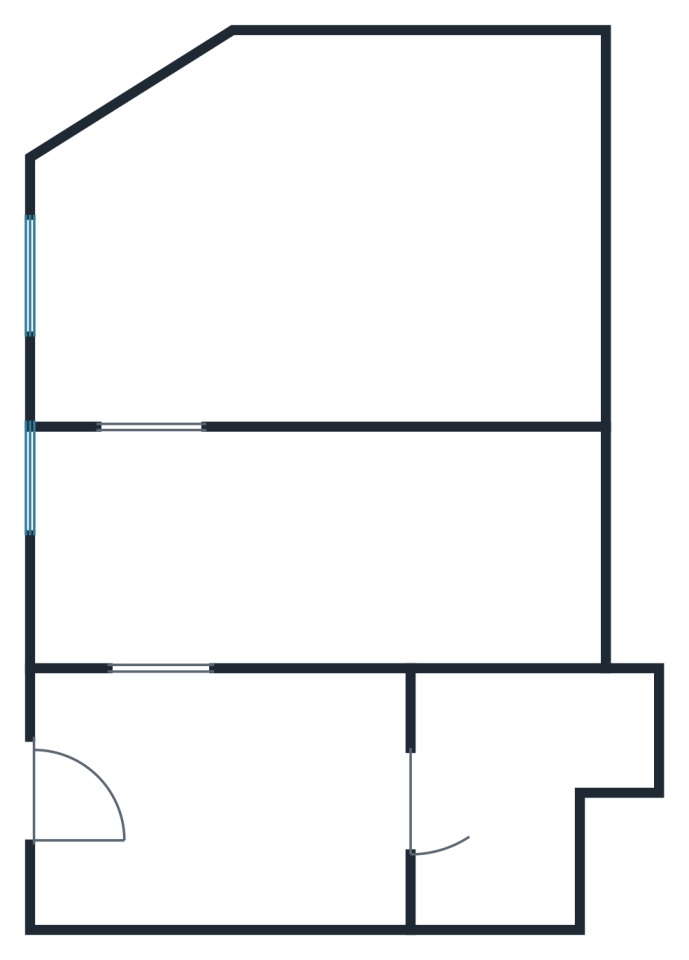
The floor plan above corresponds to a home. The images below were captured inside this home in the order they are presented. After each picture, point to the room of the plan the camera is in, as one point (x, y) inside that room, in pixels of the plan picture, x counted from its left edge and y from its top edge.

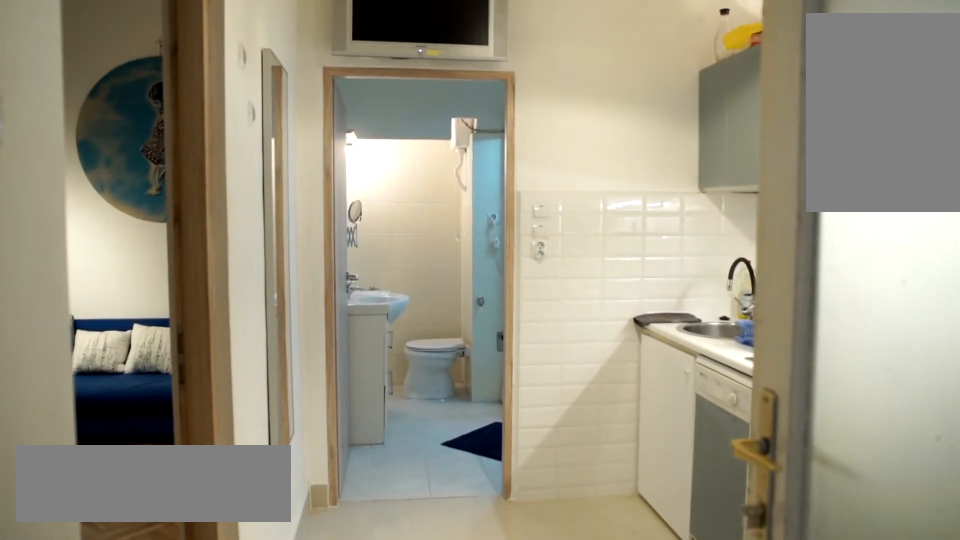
(195, 790)
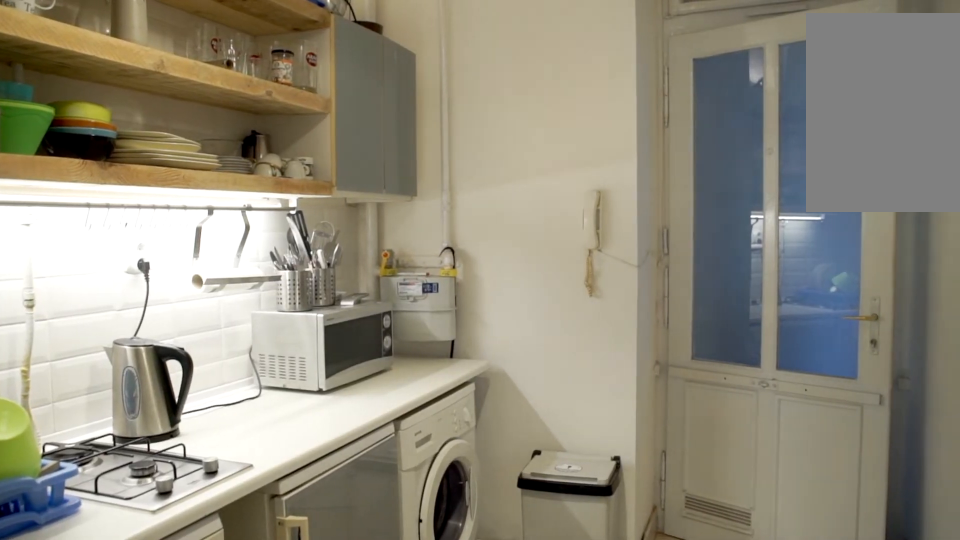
(196, 790)
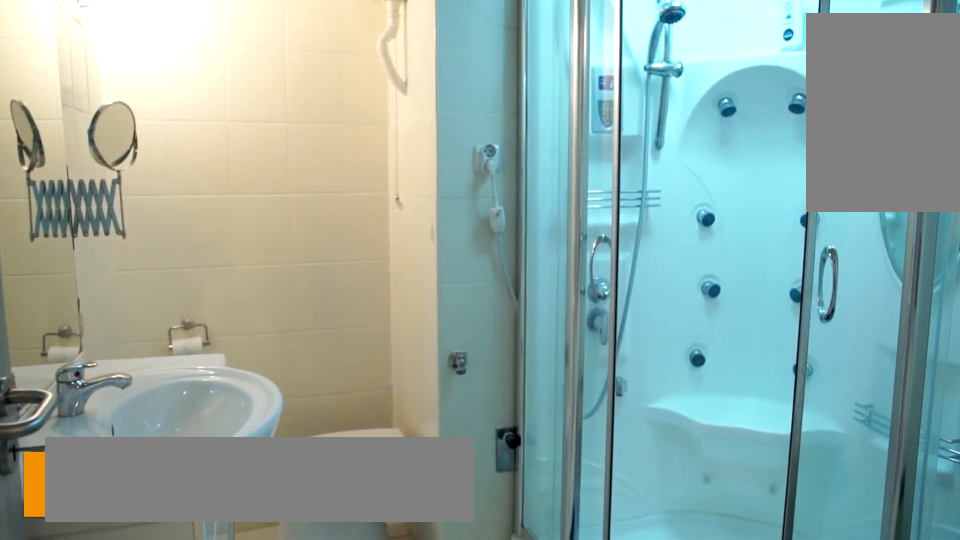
(507, 800)
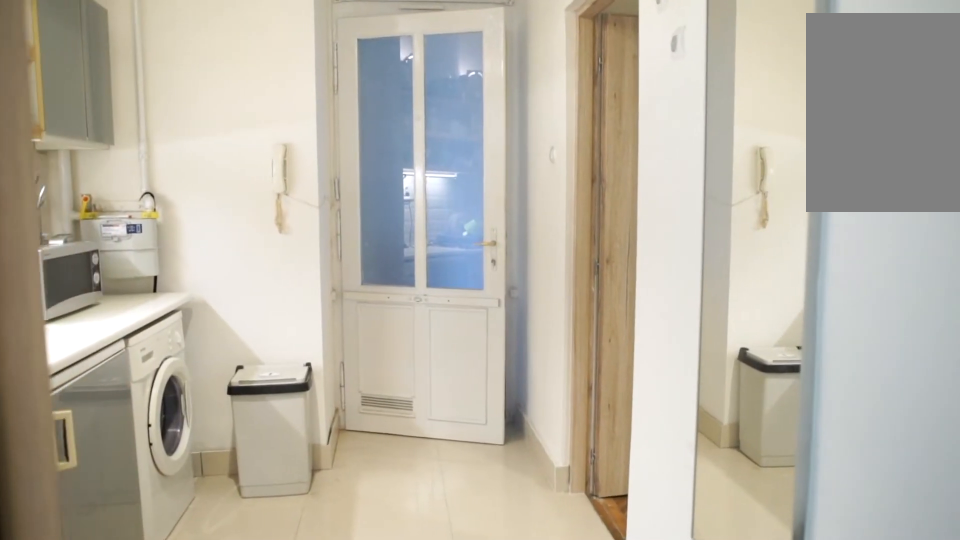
(253, 795)
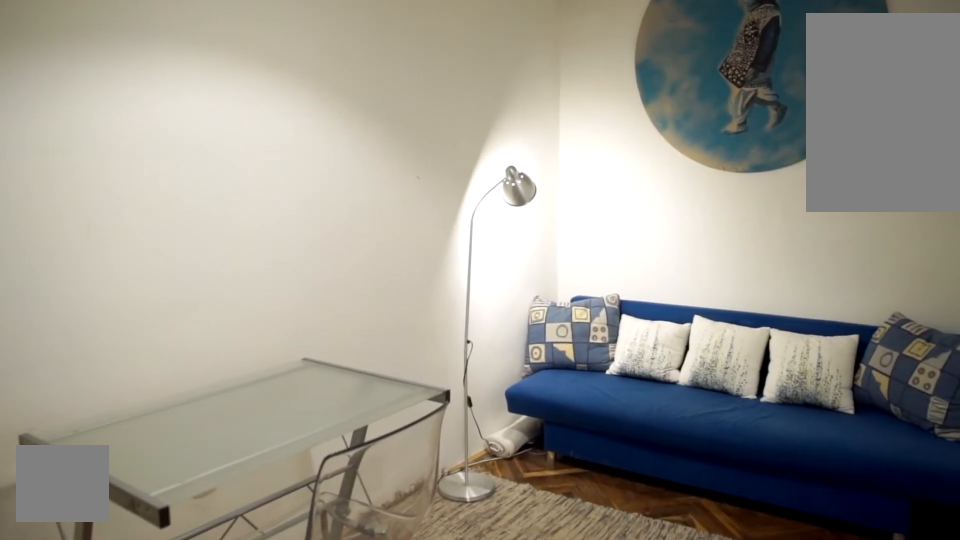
(310, 548)
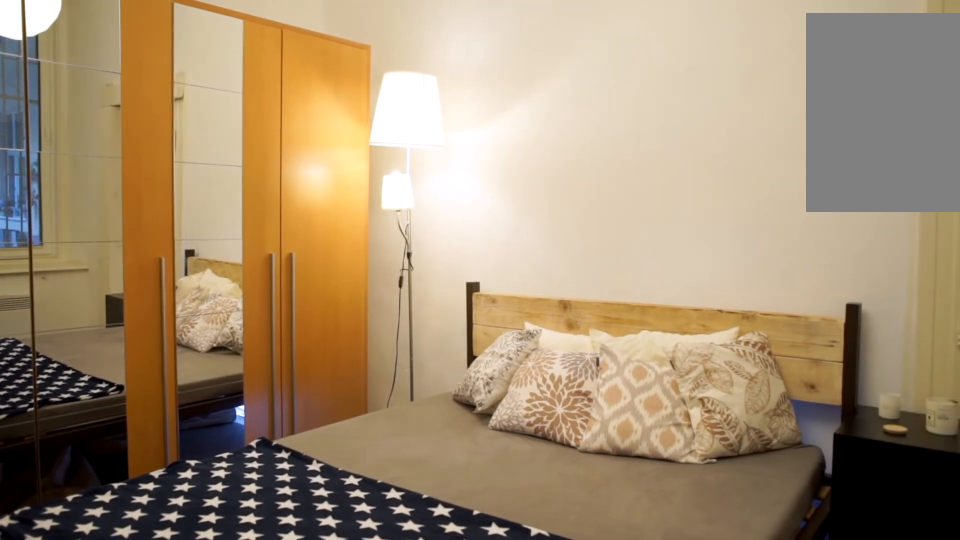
(279, 250)
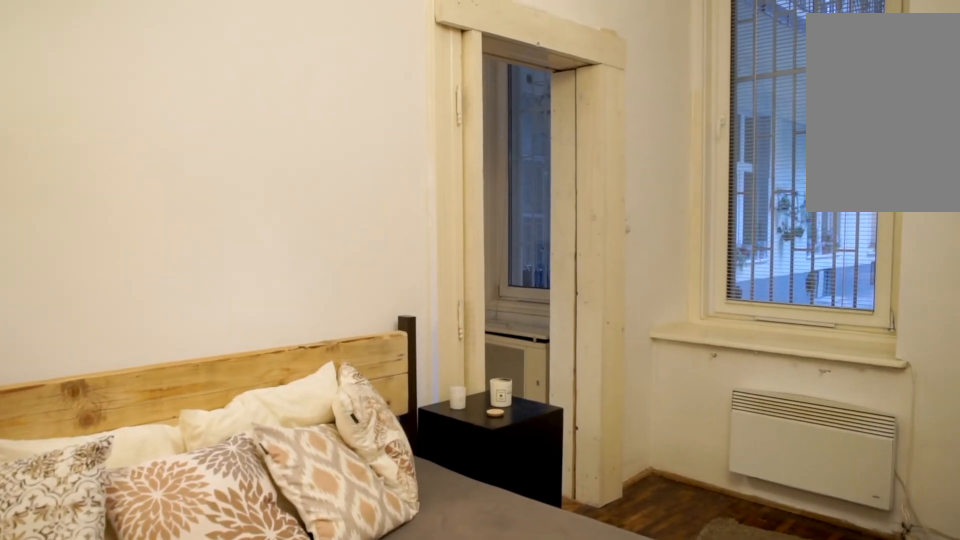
(279, 250)
